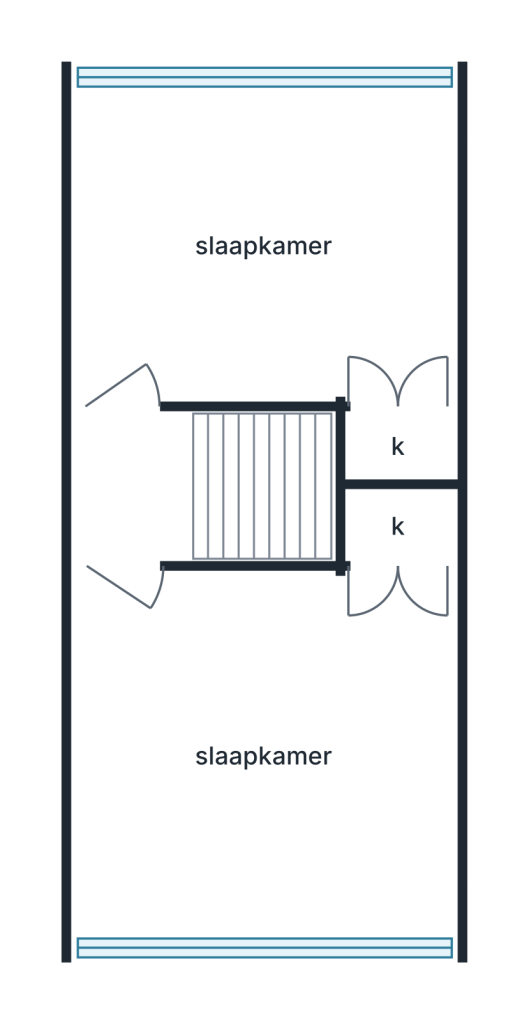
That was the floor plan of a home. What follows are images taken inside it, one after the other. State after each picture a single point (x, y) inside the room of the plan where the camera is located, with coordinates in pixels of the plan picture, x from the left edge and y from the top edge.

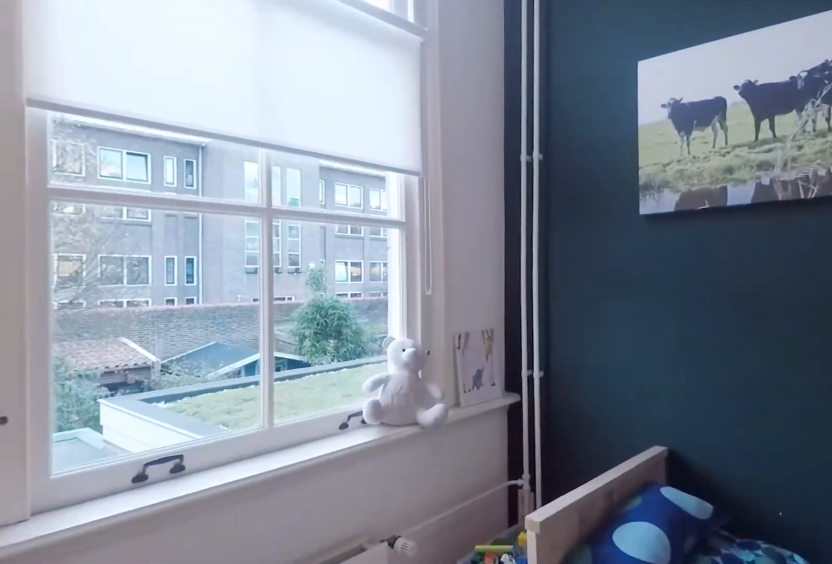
(396, 226)
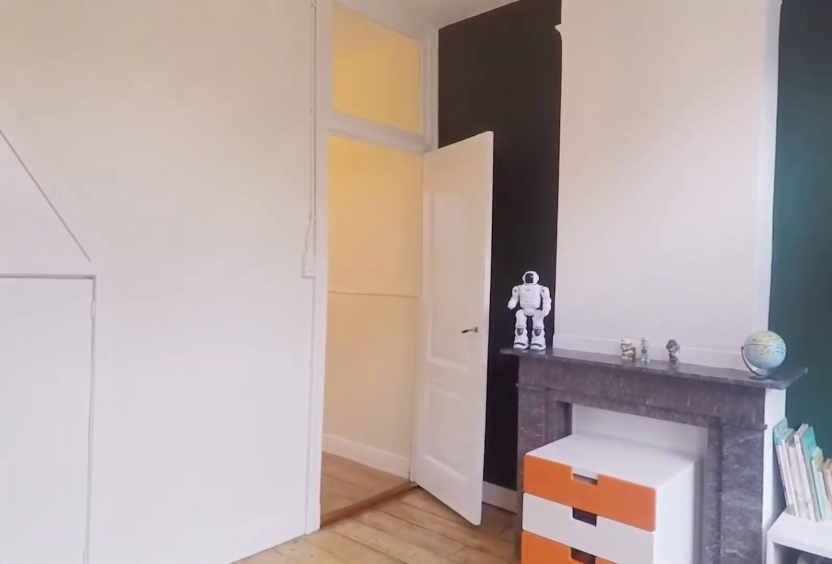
(396, 226)
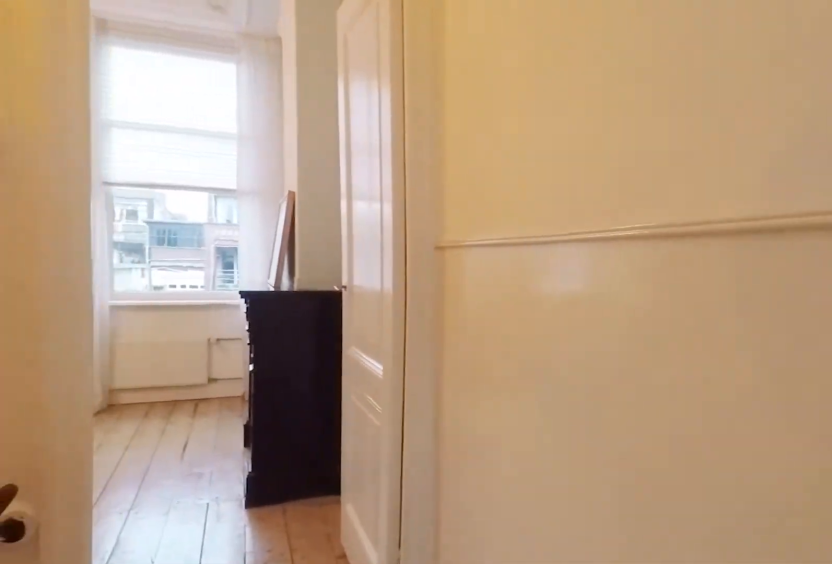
(132, 484)
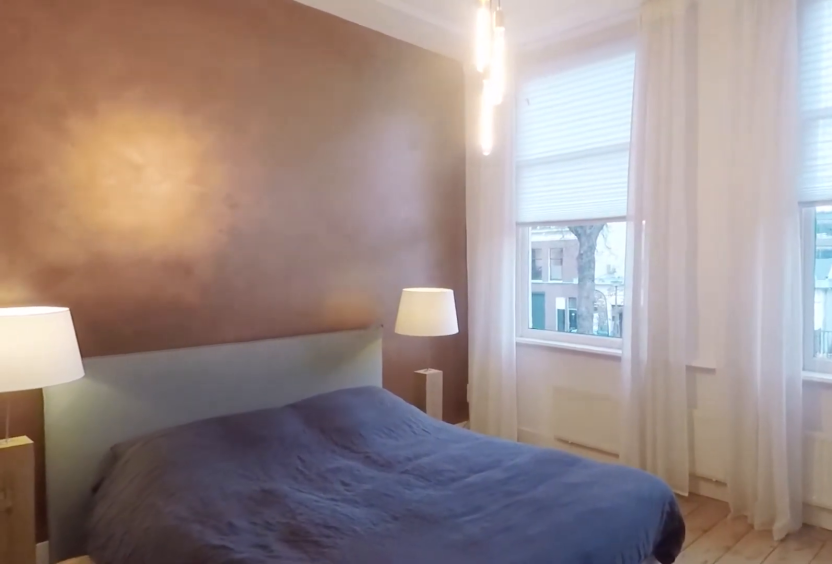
(290, 684)
